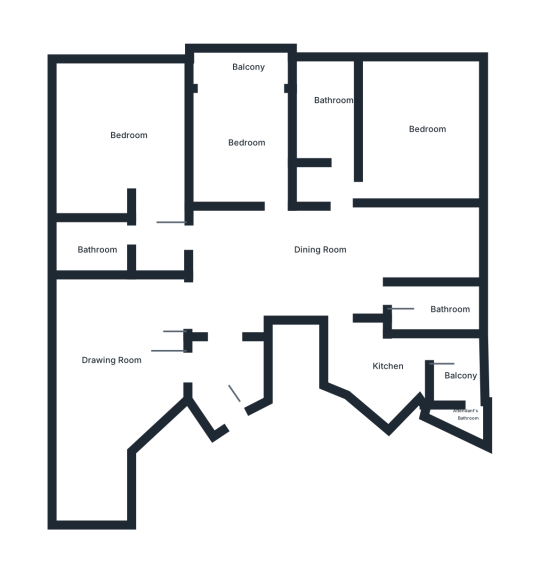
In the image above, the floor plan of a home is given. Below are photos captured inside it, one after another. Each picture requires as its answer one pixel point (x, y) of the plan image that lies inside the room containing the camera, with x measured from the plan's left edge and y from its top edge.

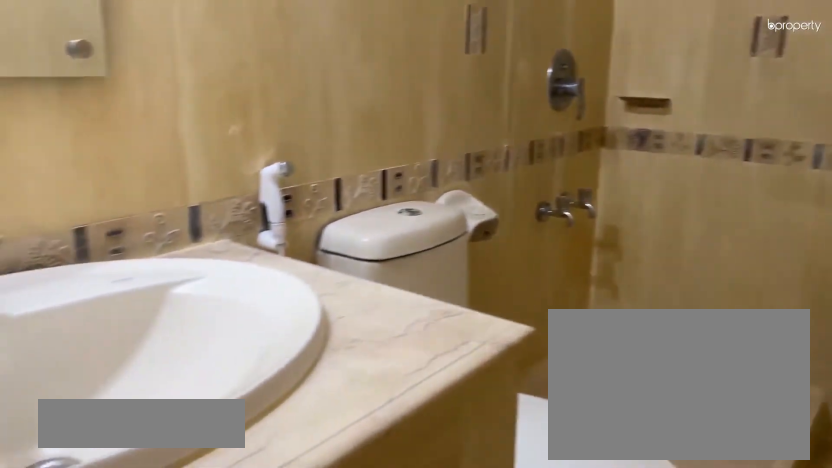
(326, 107)
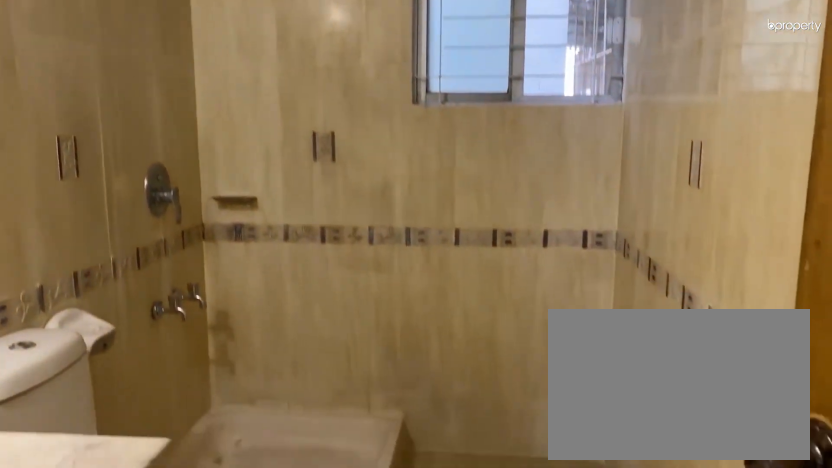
(334, 113)
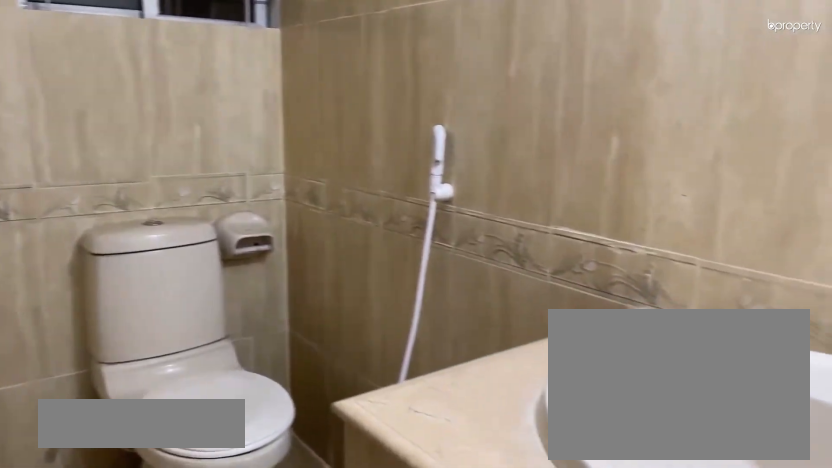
(437, 306)
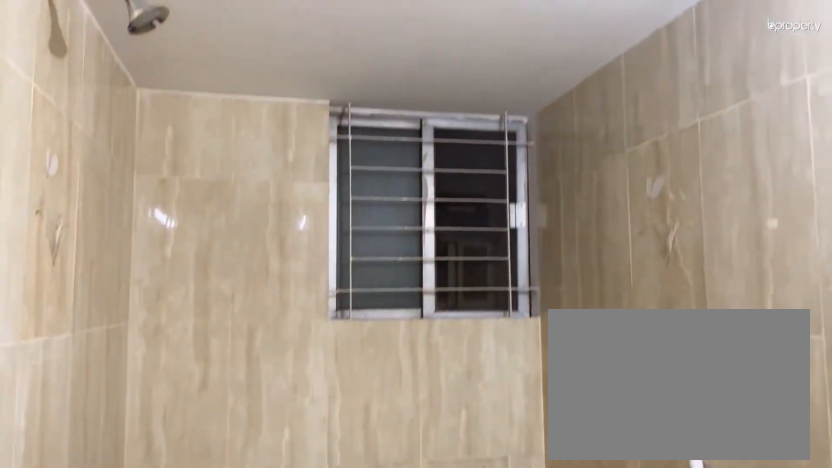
(437, 306)
